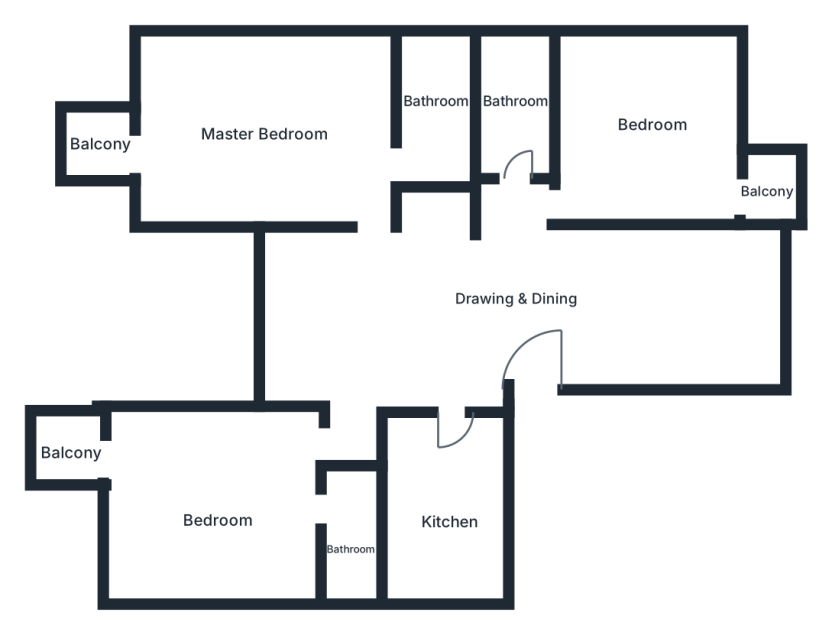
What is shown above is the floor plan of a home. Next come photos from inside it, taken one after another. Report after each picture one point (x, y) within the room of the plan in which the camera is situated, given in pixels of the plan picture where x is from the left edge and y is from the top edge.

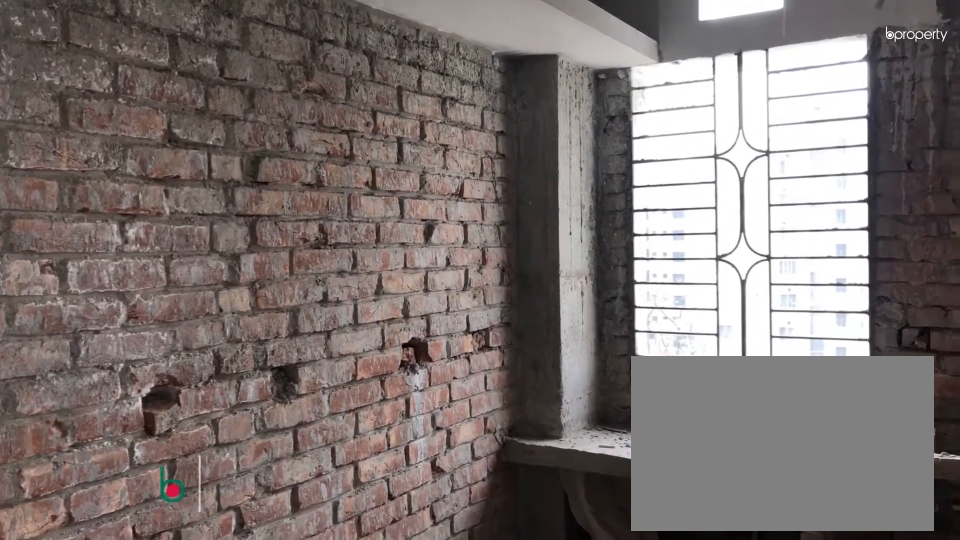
(442, 493)
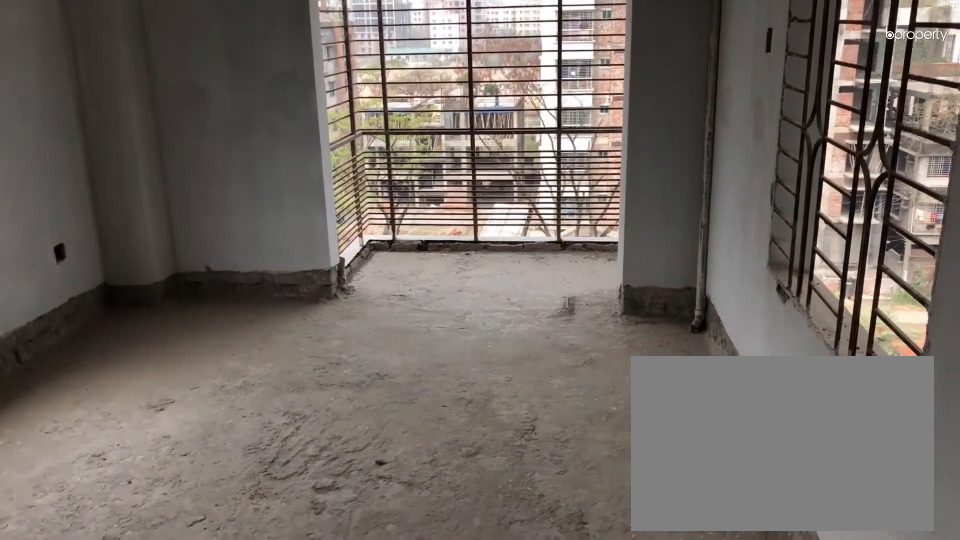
(223, 510)
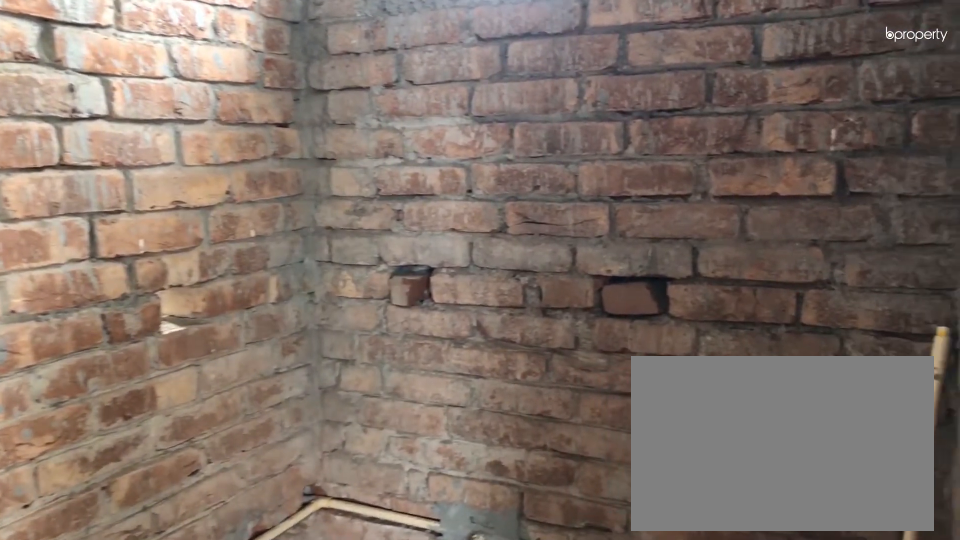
(352, 546)
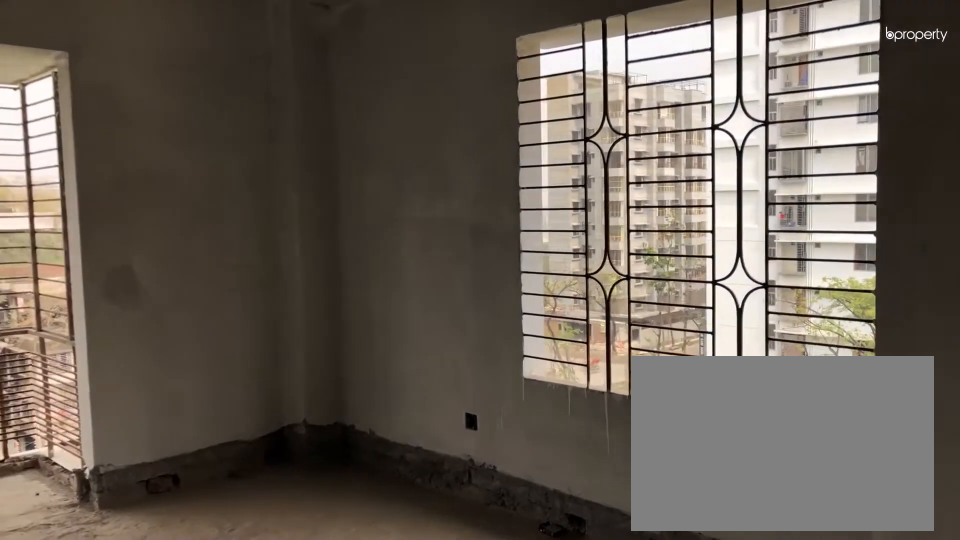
(278, 125)
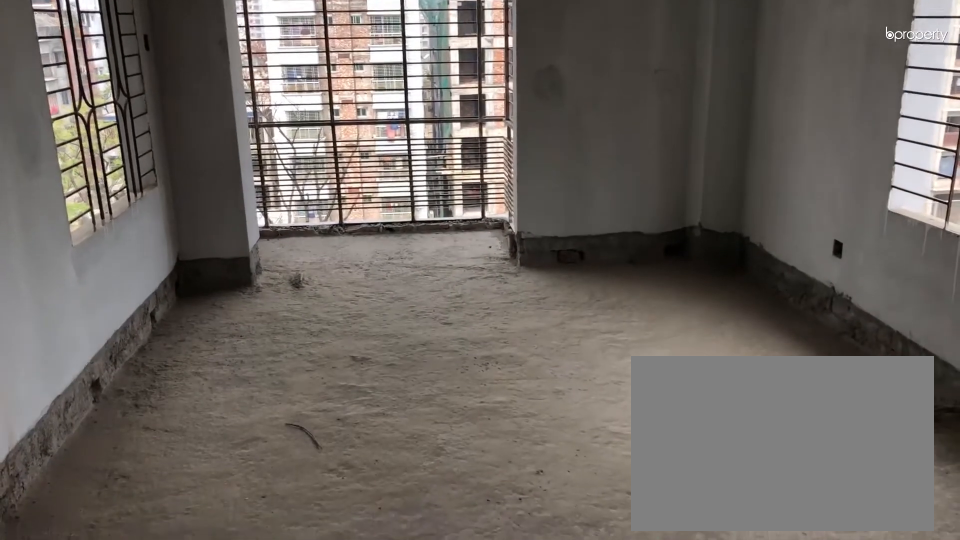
(278, 125)
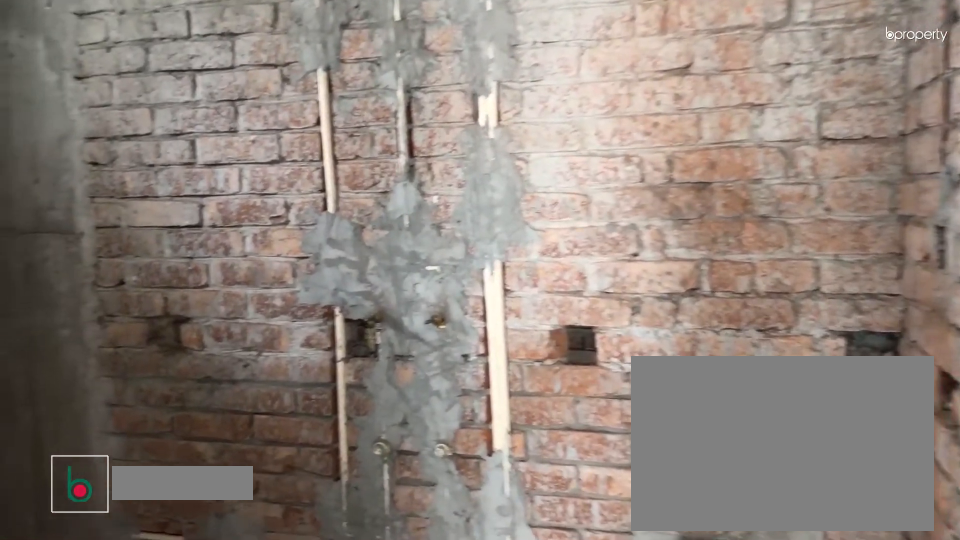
(437, 88)
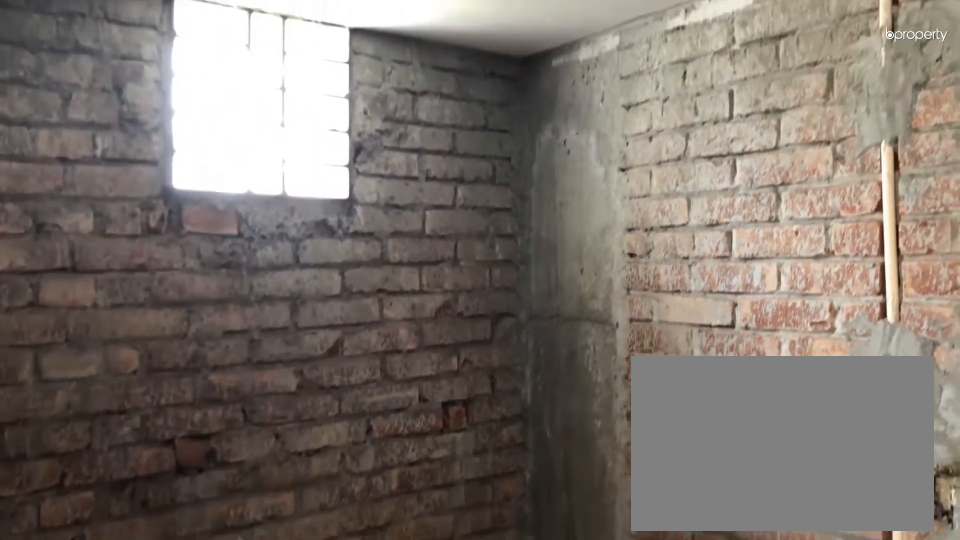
(437, 88)
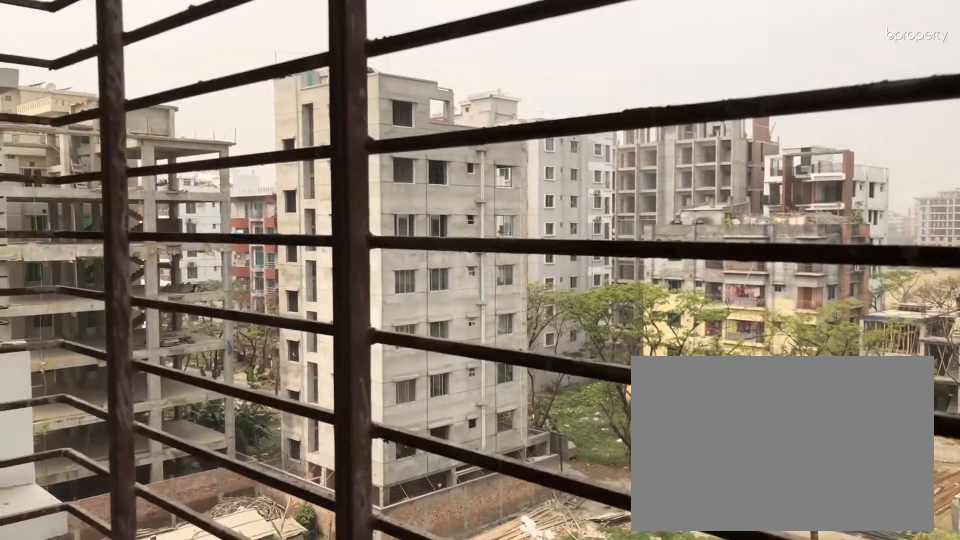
(104, 147)
